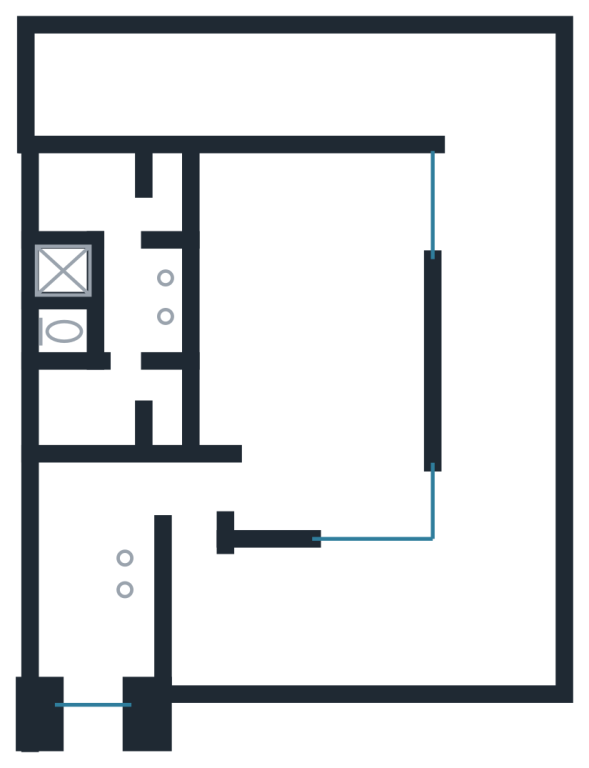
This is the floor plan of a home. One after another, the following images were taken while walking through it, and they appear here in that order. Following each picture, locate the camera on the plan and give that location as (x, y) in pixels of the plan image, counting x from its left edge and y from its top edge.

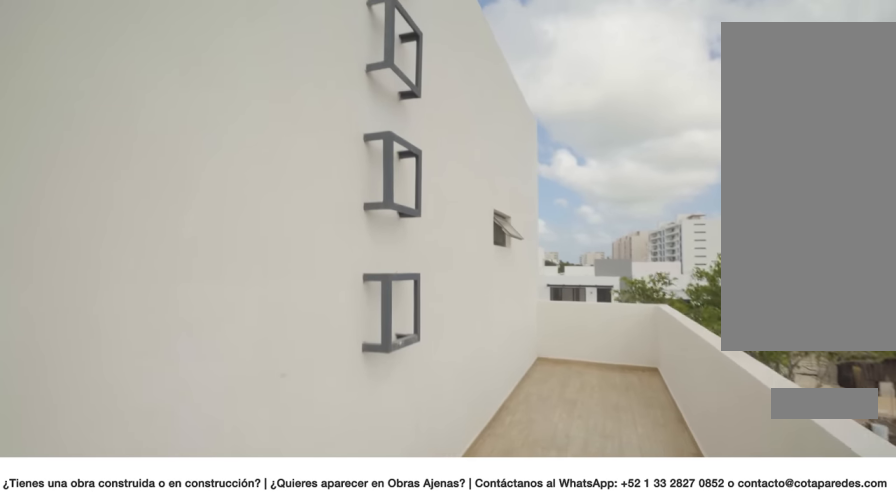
(466, 88)
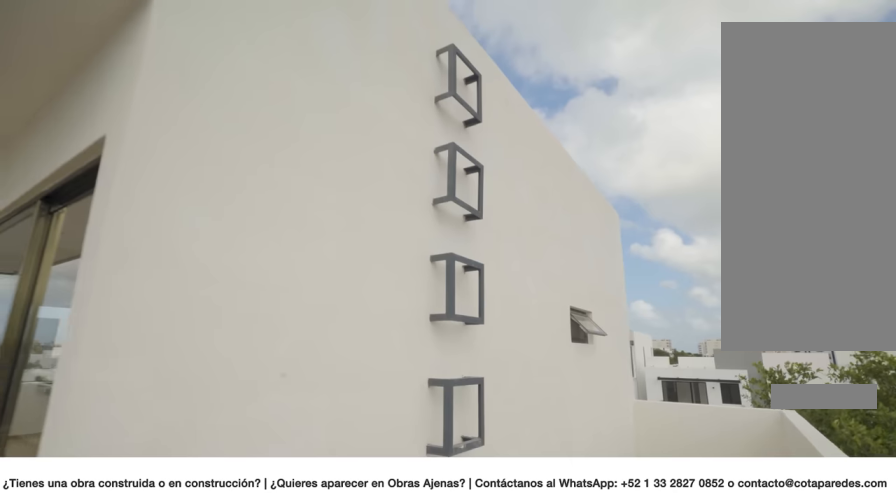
(455, 87)
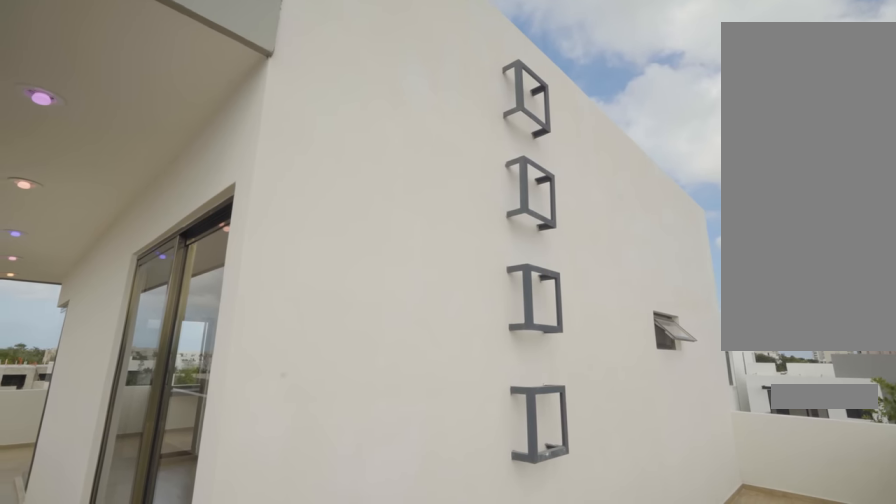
(455, 86)
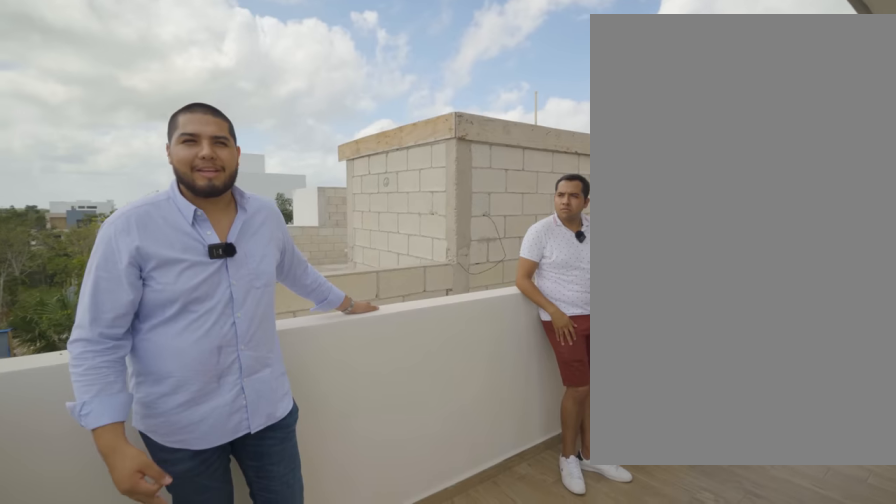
(456, 86)
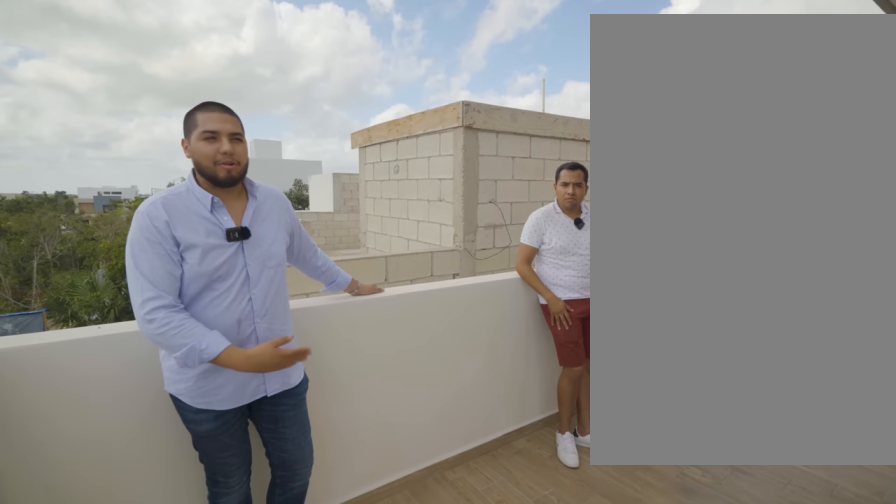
(457, 87)
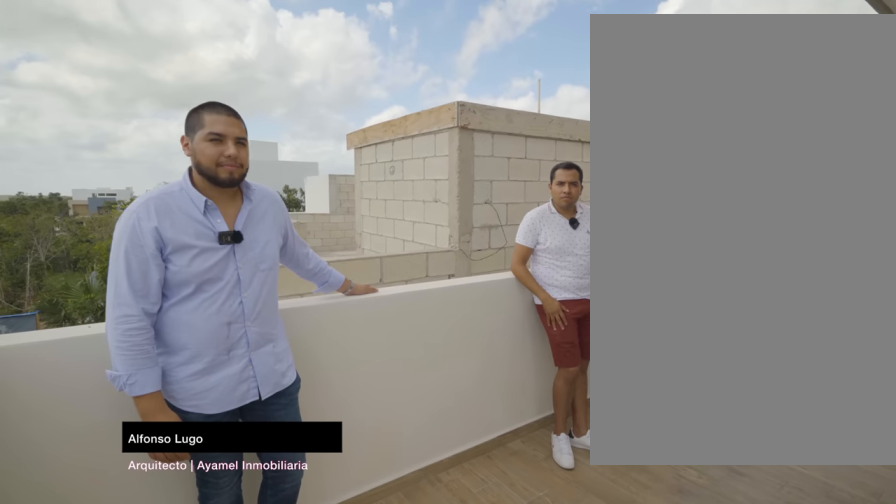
(457, 87)
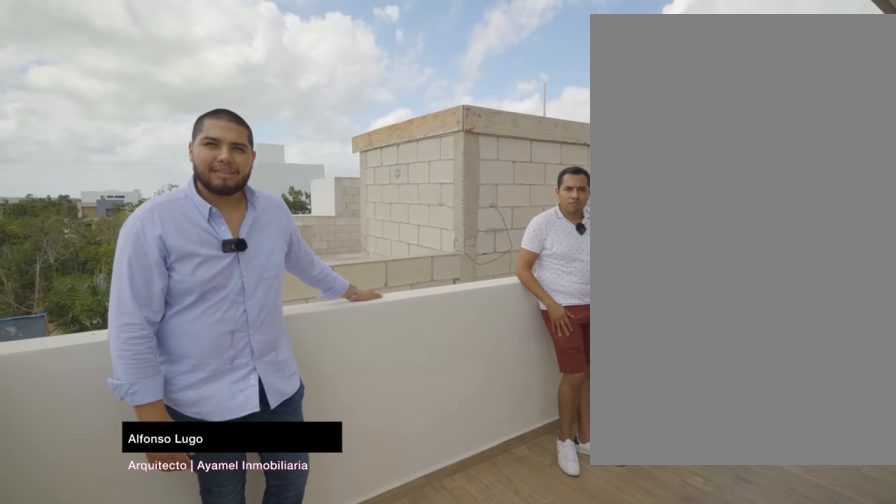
(457, 85)
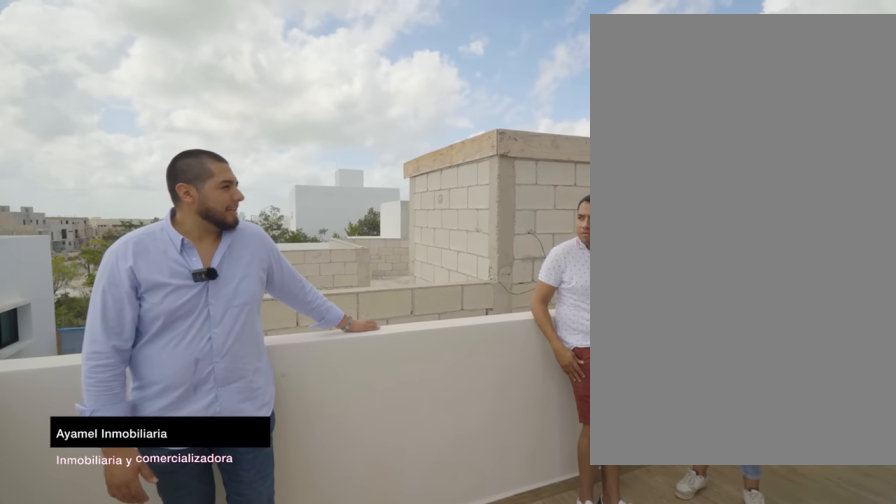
(457, 87)
